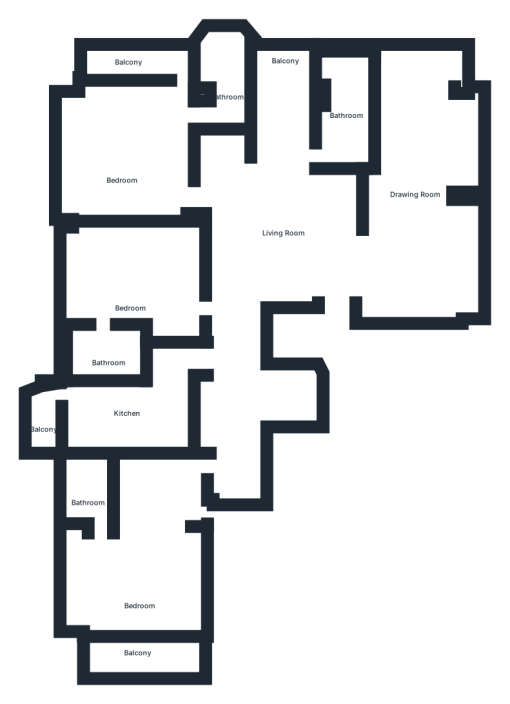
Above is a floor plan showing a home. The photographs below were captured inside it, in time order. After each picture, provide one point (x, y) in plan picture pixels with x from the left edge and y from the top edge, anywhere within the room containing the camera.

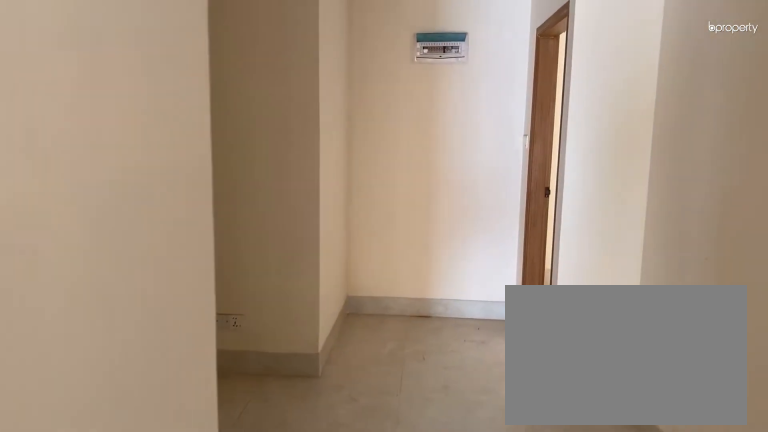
(288, 231)
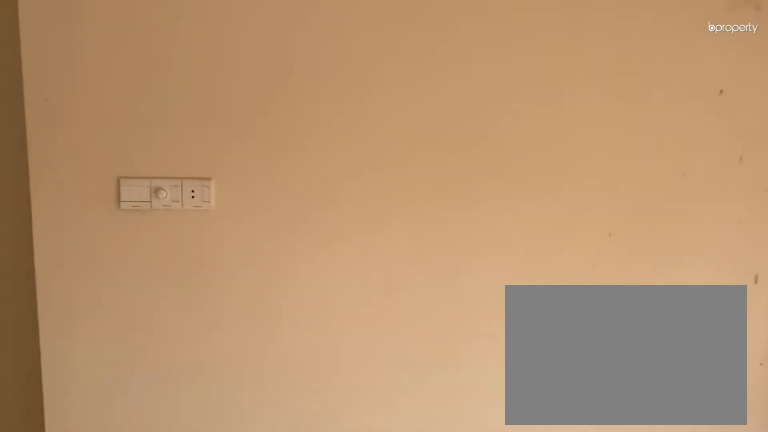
(414, 189)
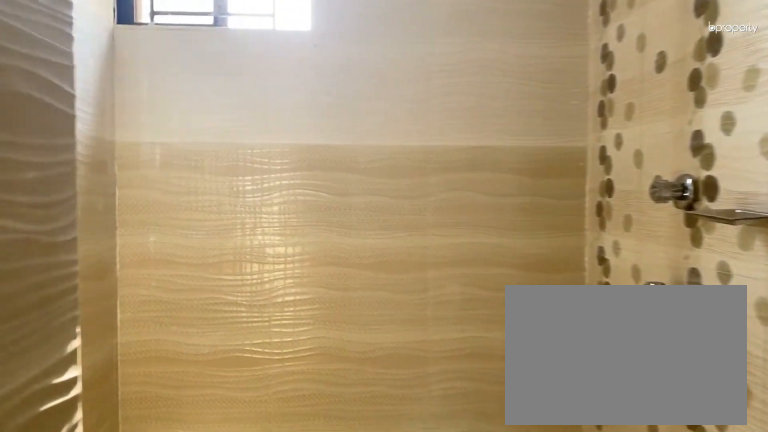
(347, 110)
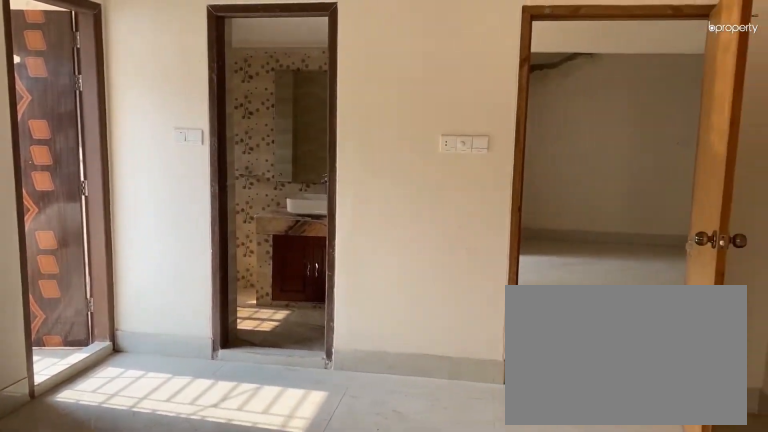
(126, 167)
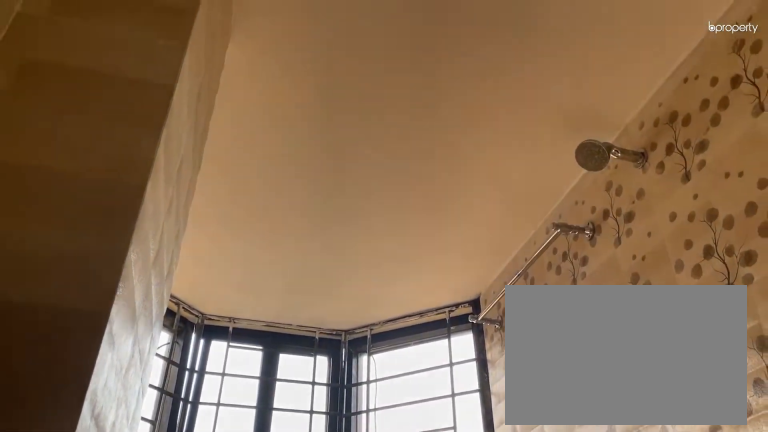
(231, 91)
